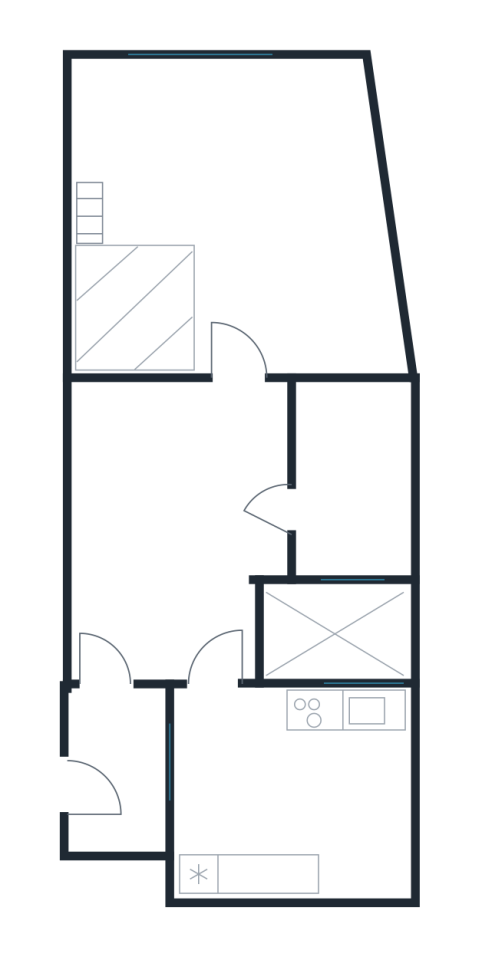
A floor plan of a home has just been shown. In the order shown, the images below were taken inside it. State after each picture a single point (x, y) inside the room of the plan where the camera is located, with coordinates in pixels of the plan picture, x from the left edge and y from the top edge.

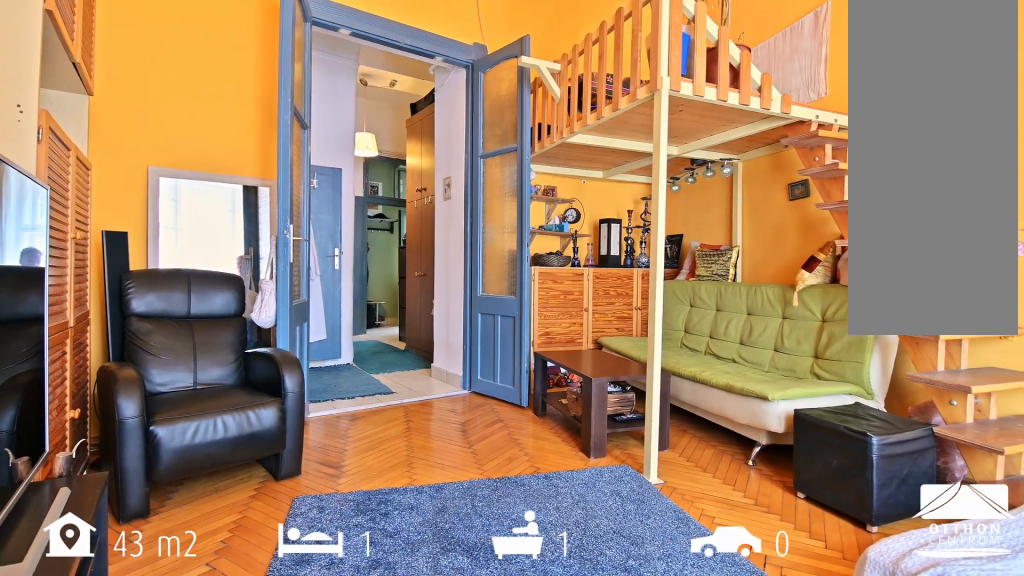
(242, 217)
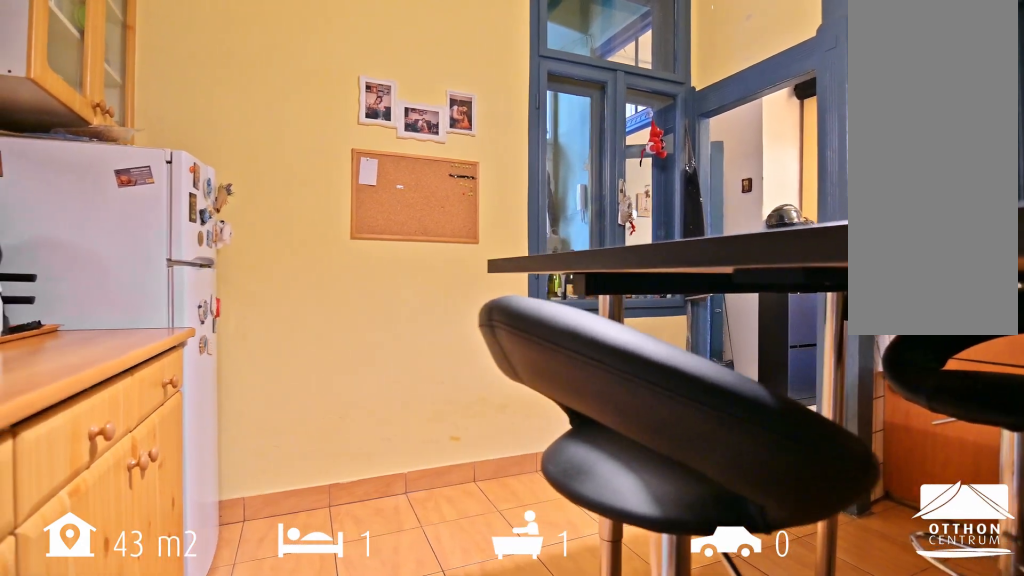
(285, 794)
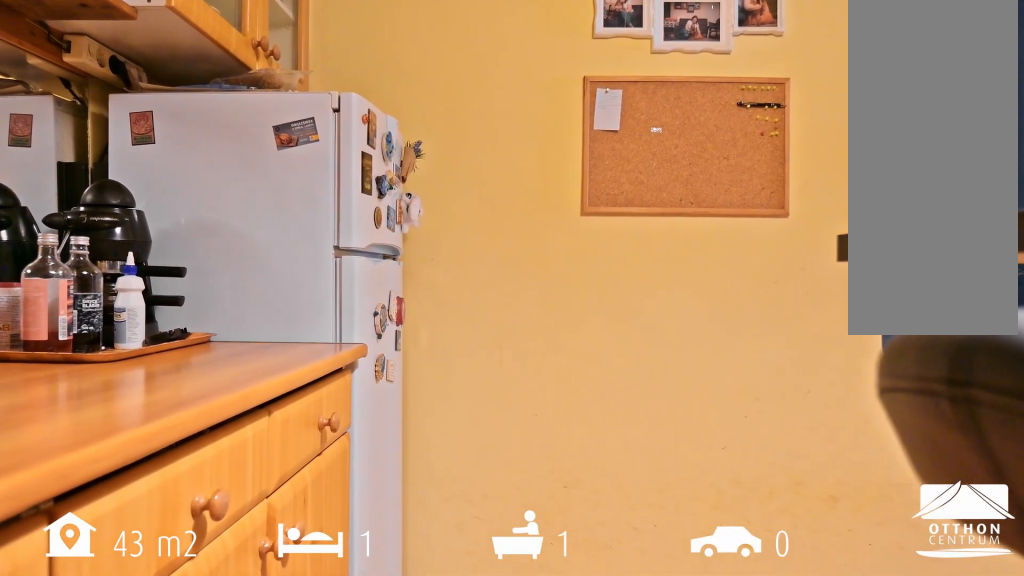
(285, 794)
